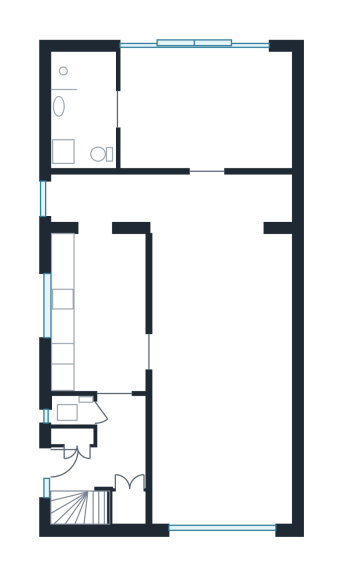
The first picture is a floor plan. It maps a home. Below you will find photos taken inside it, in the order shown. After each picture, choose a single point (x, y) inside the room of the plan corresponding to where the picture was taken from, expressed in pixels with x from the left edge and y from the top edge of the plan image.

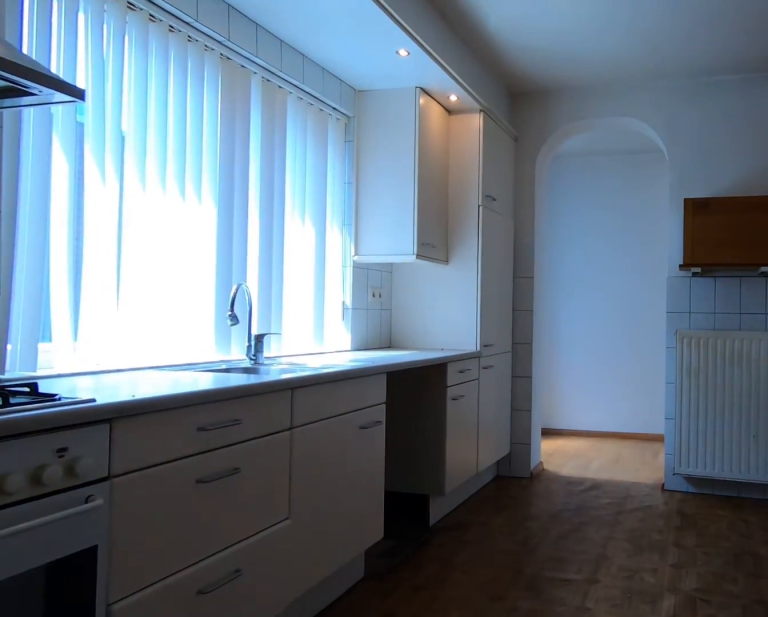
(109, 311)
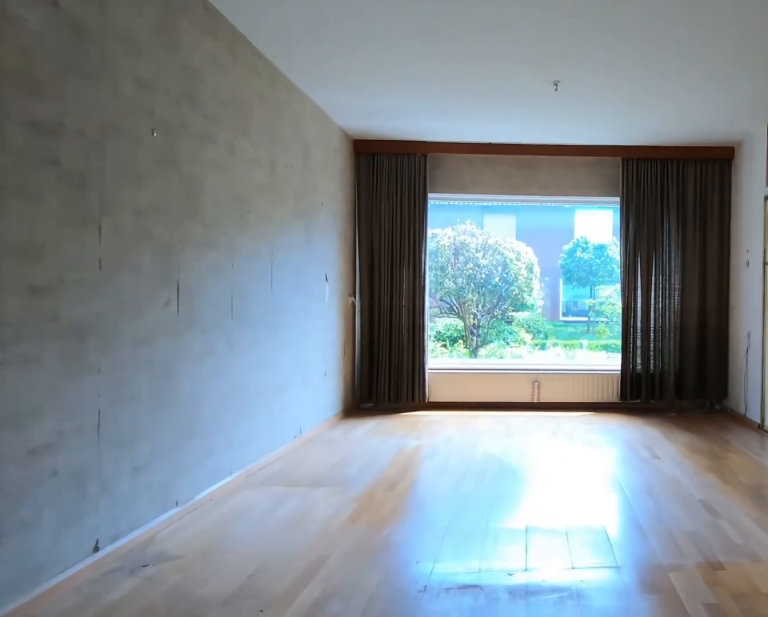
(220, 377)
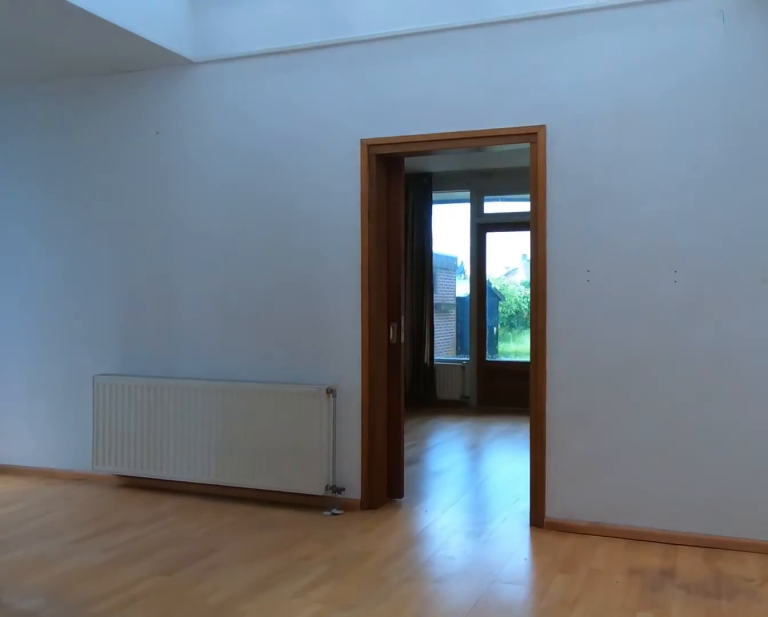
(220, 377)
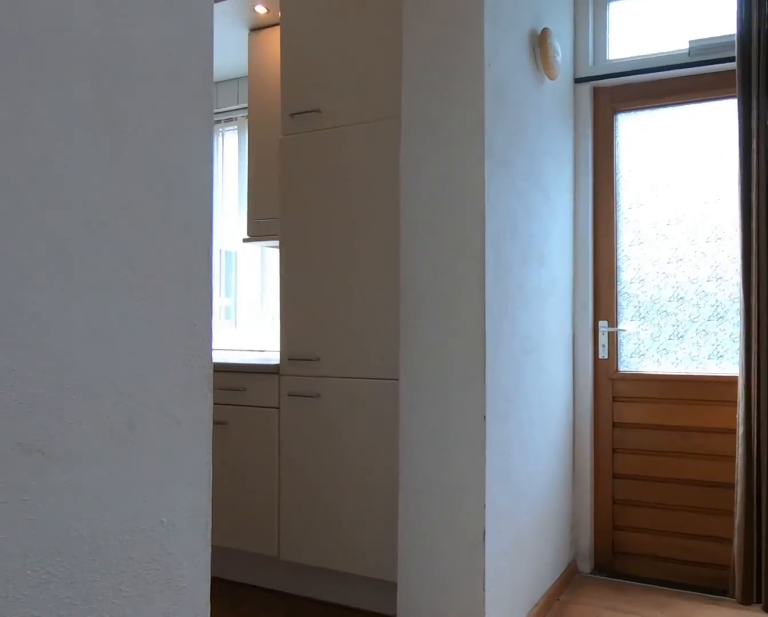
(172, 199)
